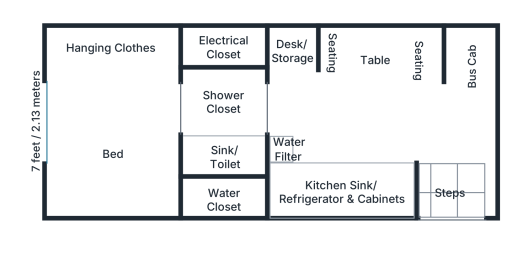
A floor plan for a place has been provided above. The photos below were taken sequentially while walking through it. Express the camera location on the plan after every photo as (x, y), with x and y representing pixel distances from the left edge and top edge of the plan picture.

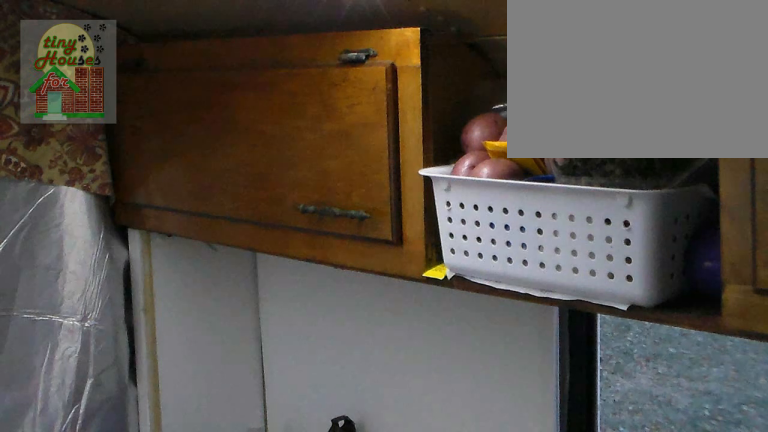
(316, 113)
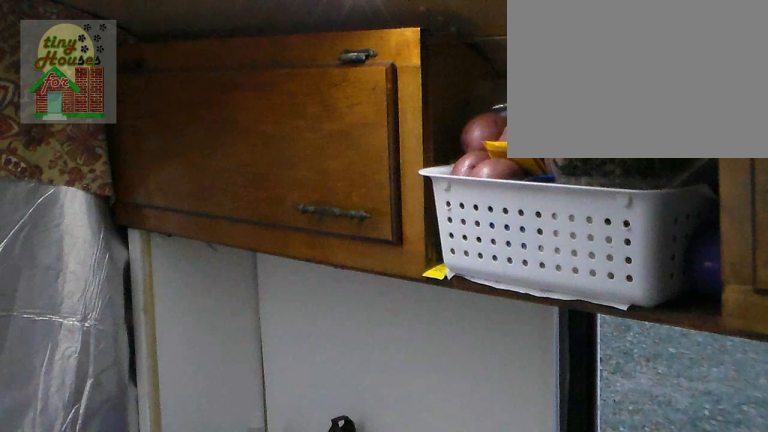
(316, 113)
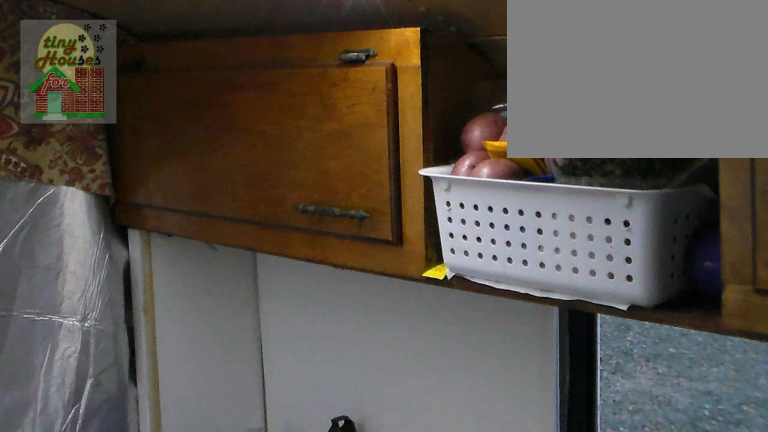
(317, 114)
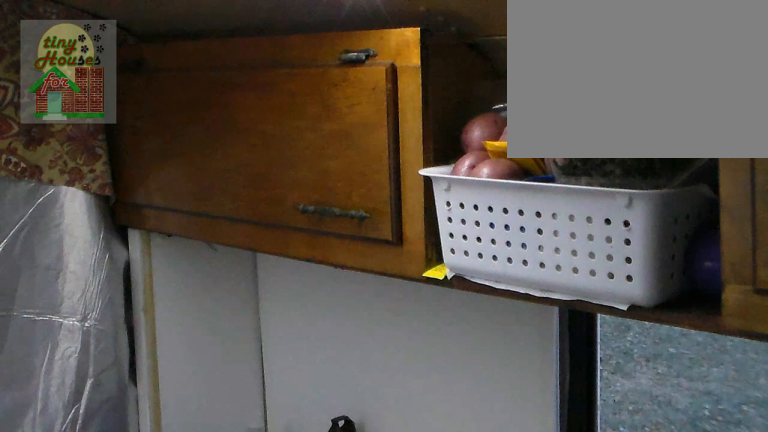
(317, 114)
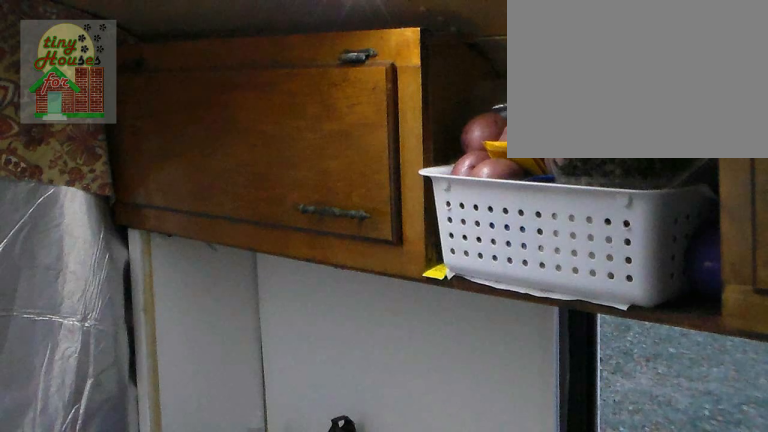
(317, 114)
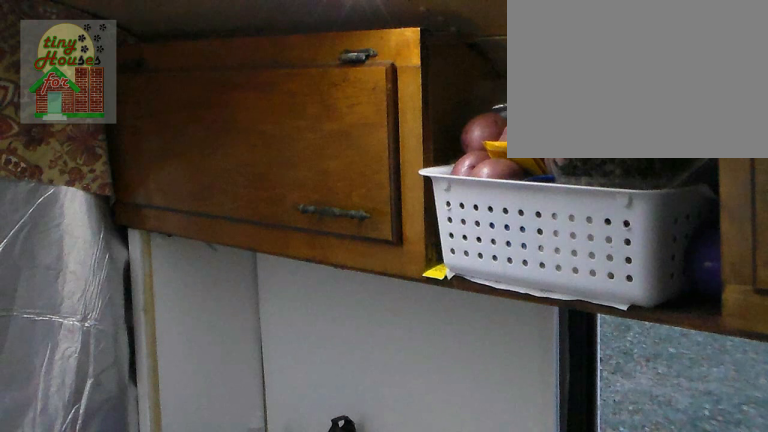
(311, 120)
